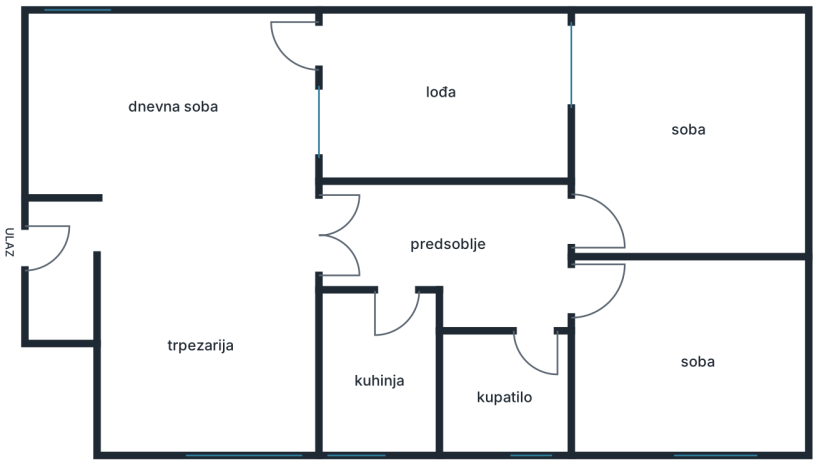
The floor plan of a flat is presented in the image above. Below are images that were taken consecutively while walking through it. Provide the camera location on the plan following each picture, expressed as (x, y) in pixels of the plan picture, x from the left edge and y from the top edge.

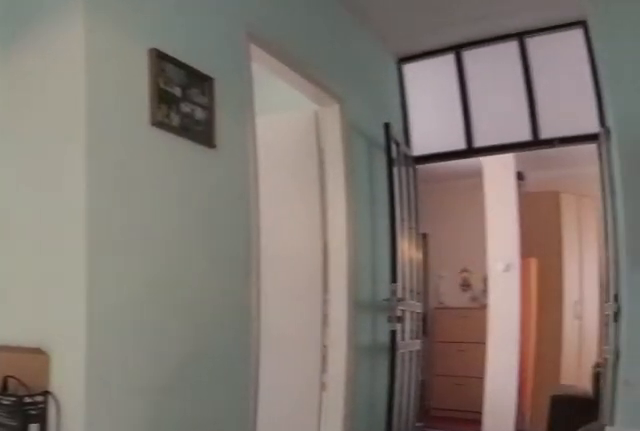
(519, 239)
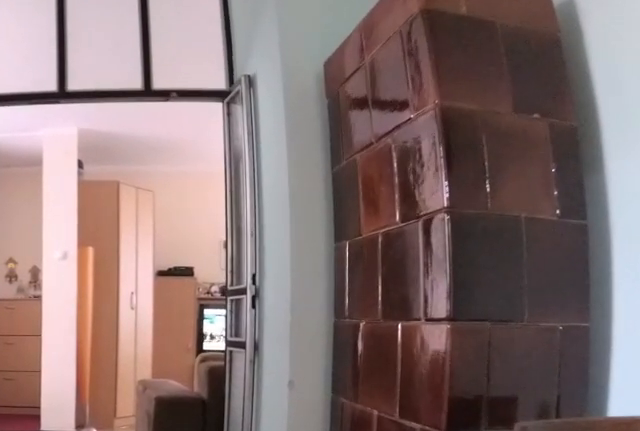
(452, 241)
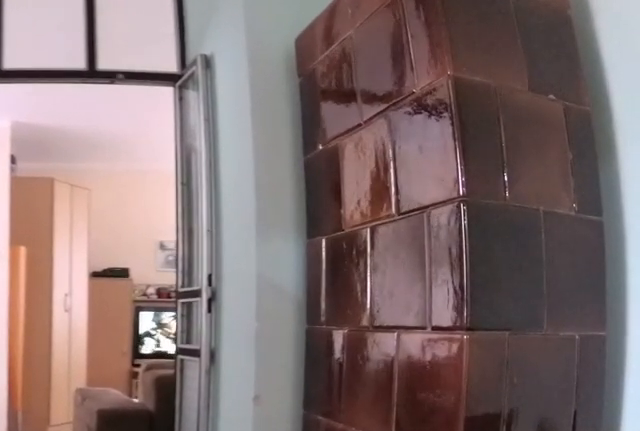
(438, 238)
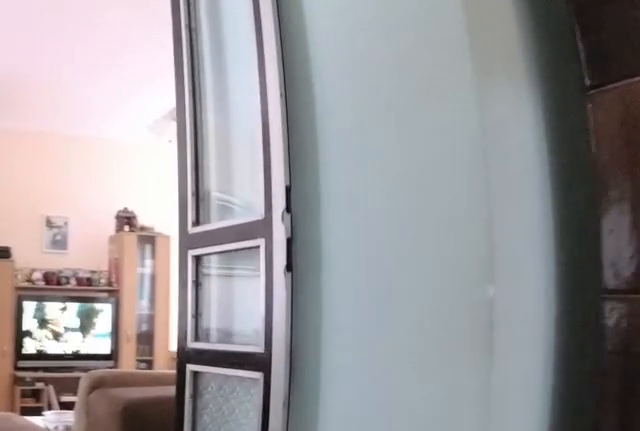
(367, 230)
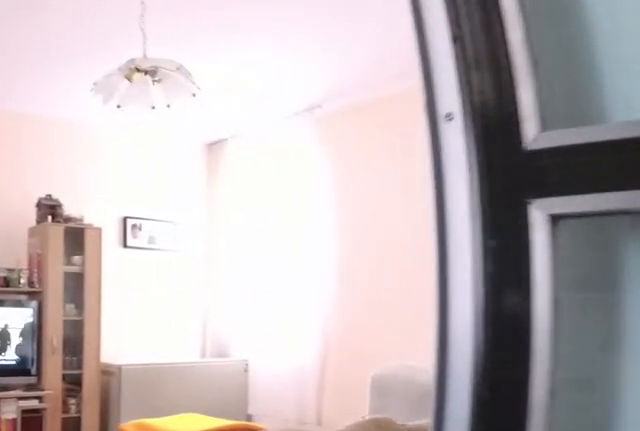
(323, 233)
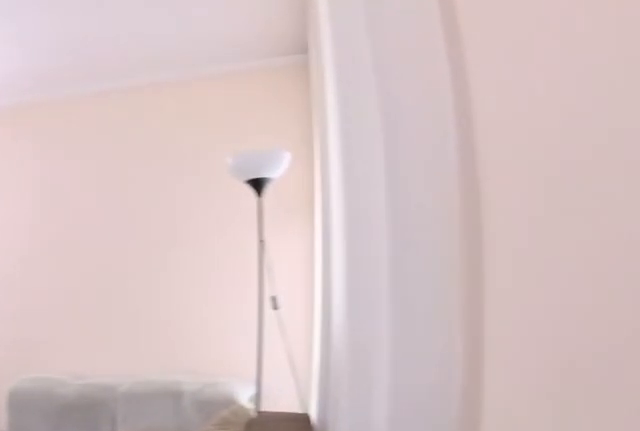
(306, 241)
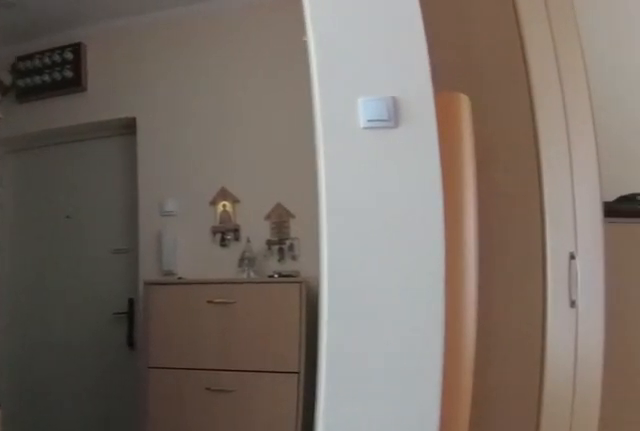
(242, 229)
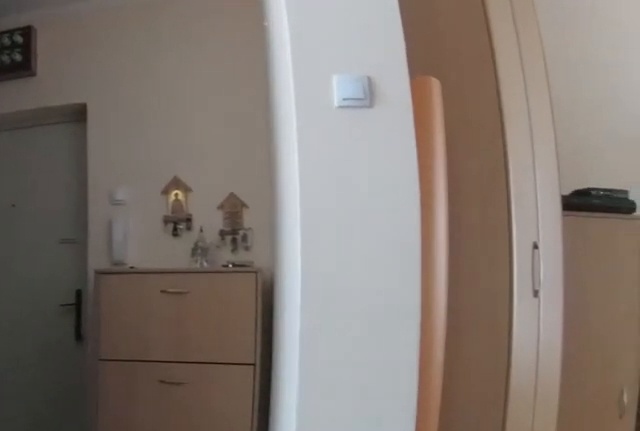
(231, 229)
